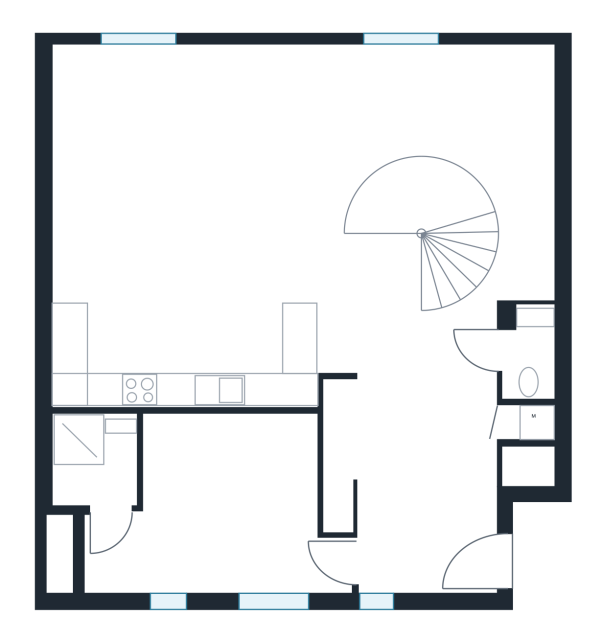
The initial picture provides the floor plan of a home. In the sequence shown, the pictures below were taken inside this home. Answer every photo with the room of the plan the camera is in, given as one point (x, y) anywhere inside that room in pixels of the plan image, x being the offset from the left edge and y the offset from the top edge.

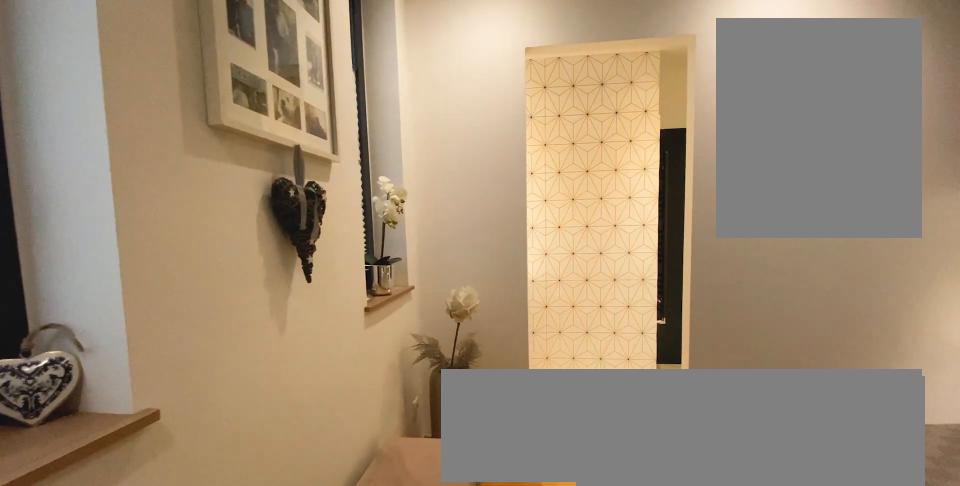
(224, 493)
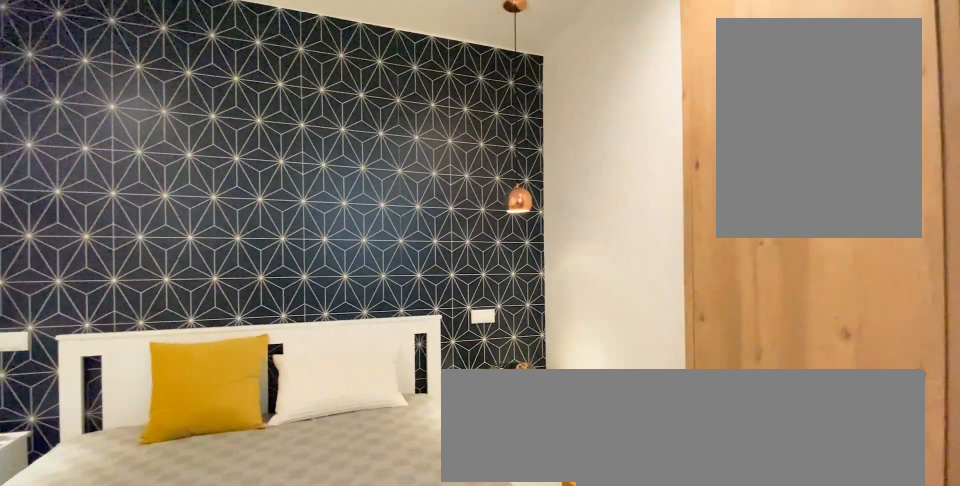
(224, 493)
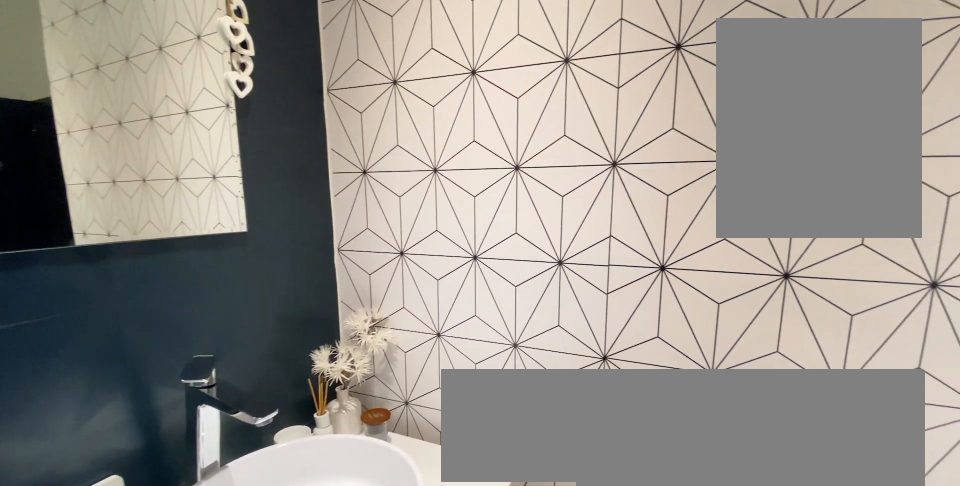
(102, 493)
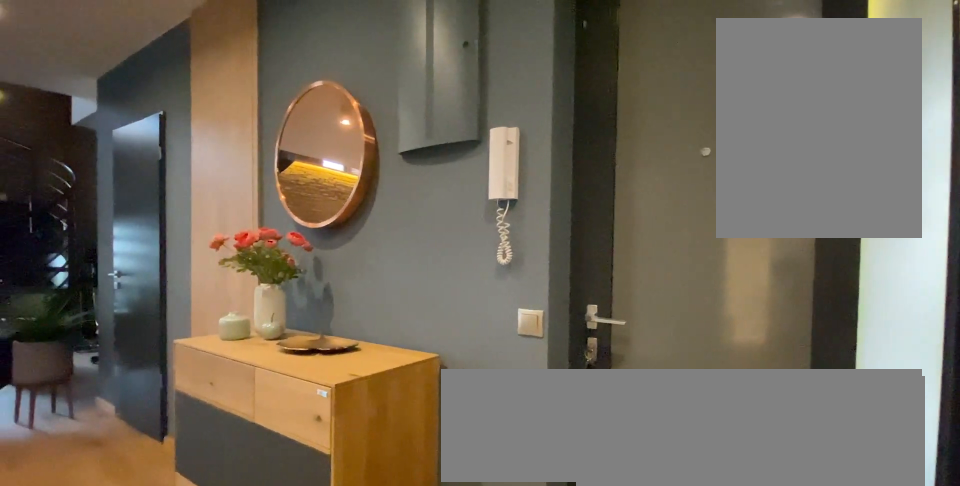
(431, 493)
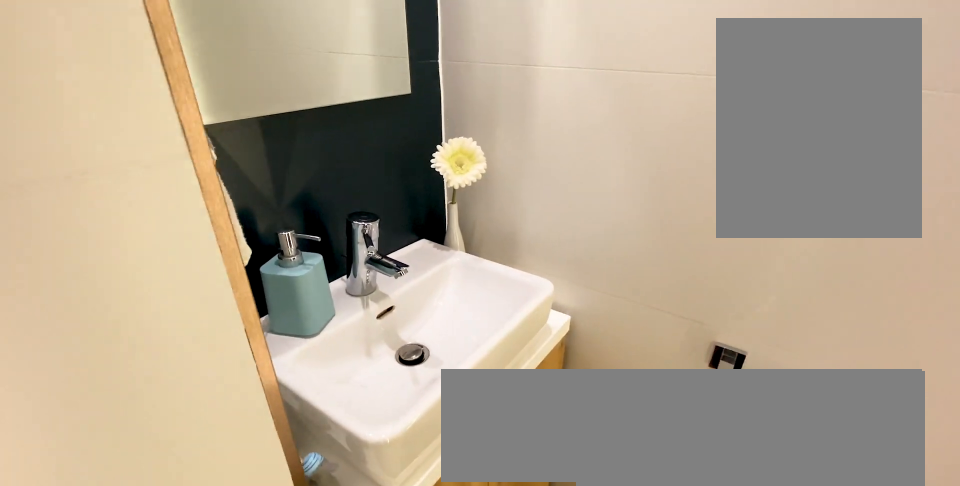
(528, 359)
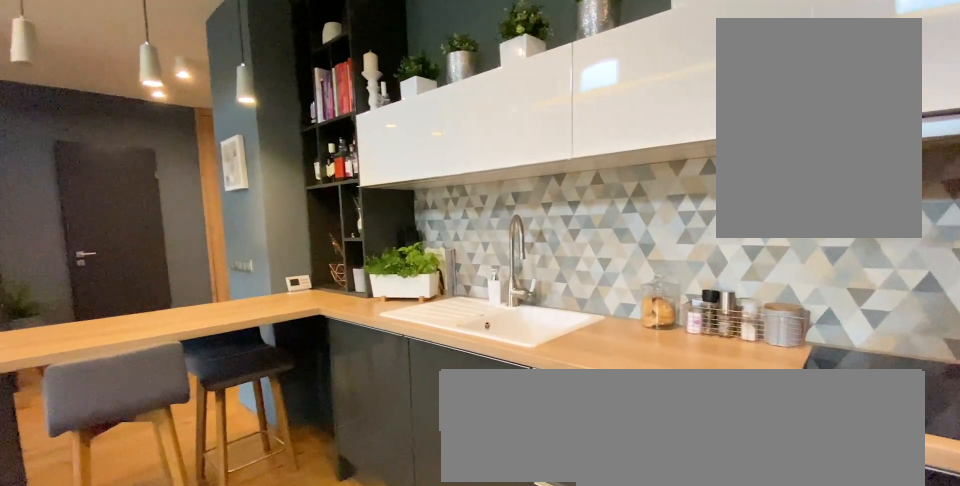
(222, 223)
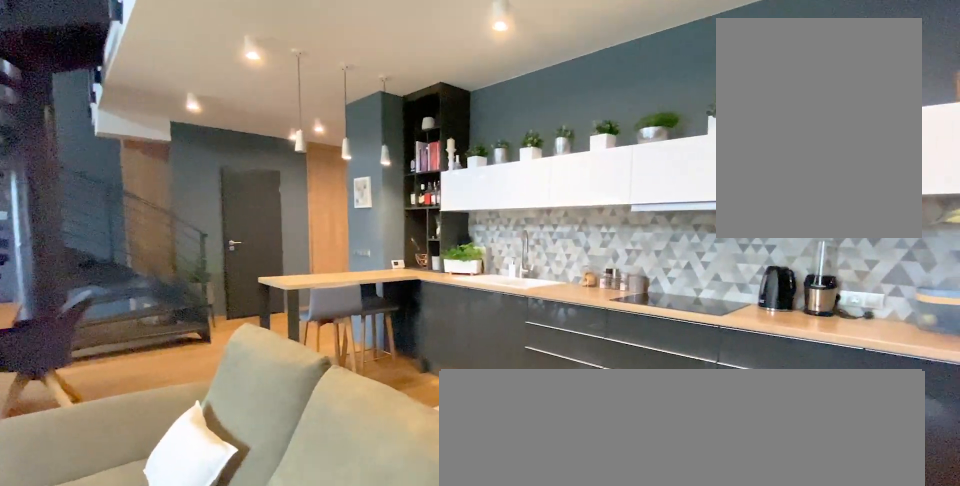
(223, 223)
